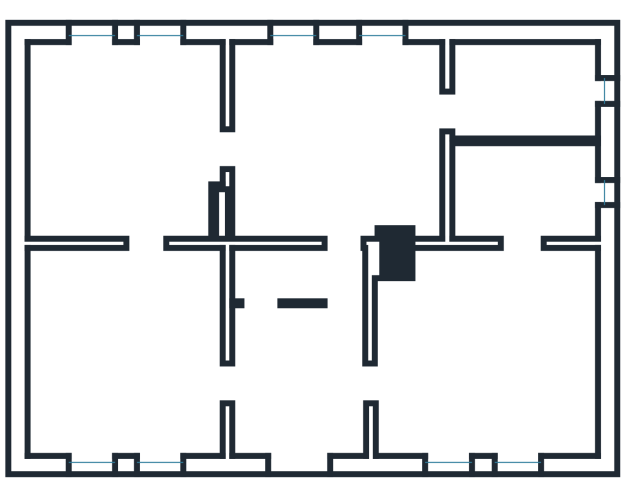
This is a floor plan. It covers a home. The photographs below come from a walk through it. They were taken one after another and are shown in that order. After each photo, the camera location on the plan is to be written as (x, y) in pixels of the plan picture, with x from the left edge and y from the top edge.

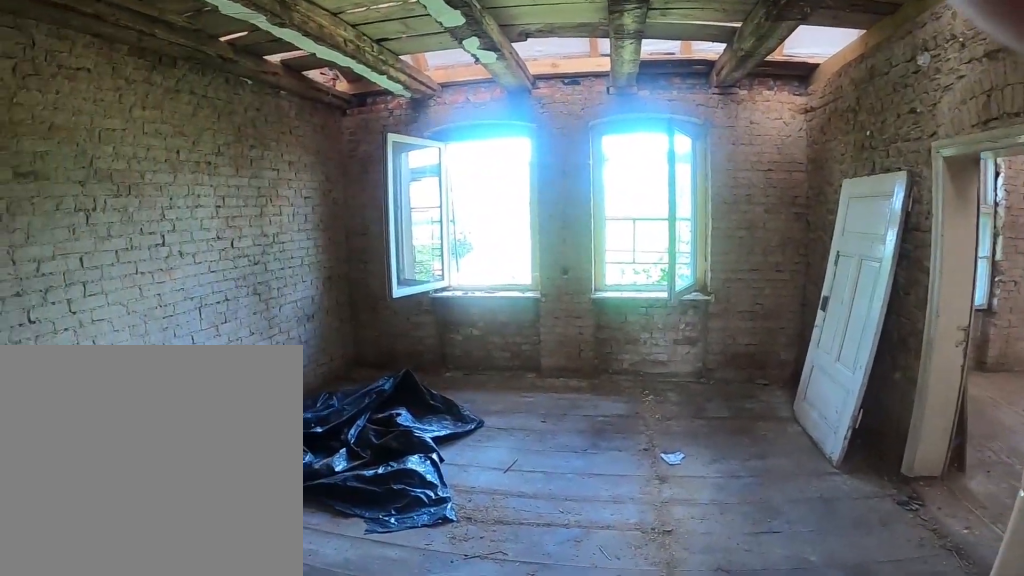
(109, 266)
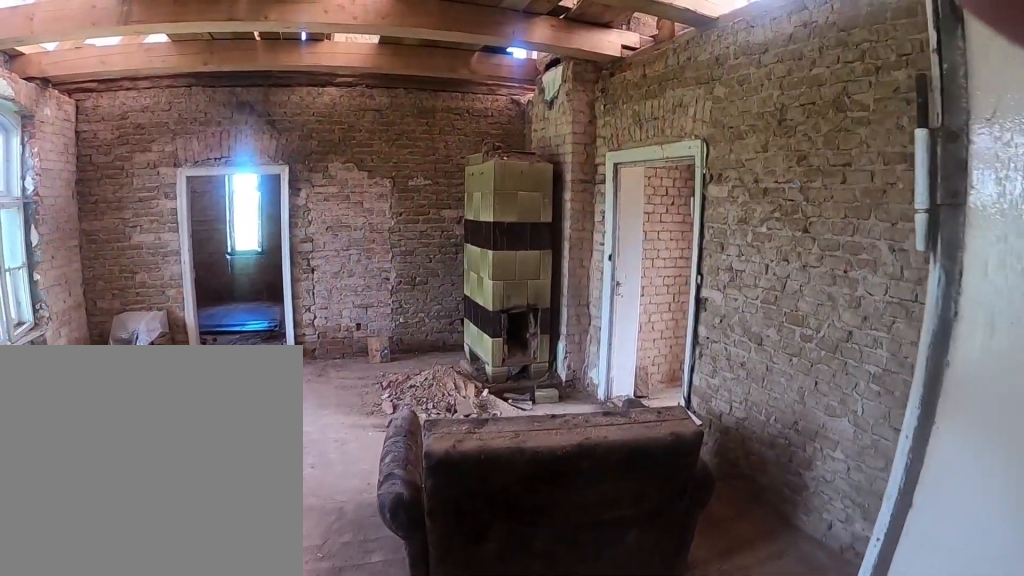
(210, 149)
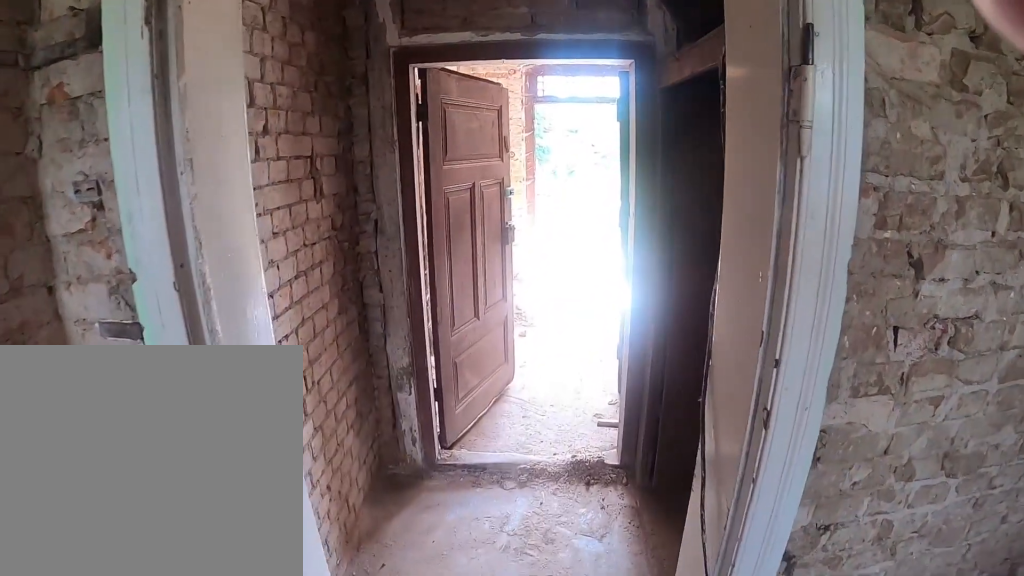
(362, 220)
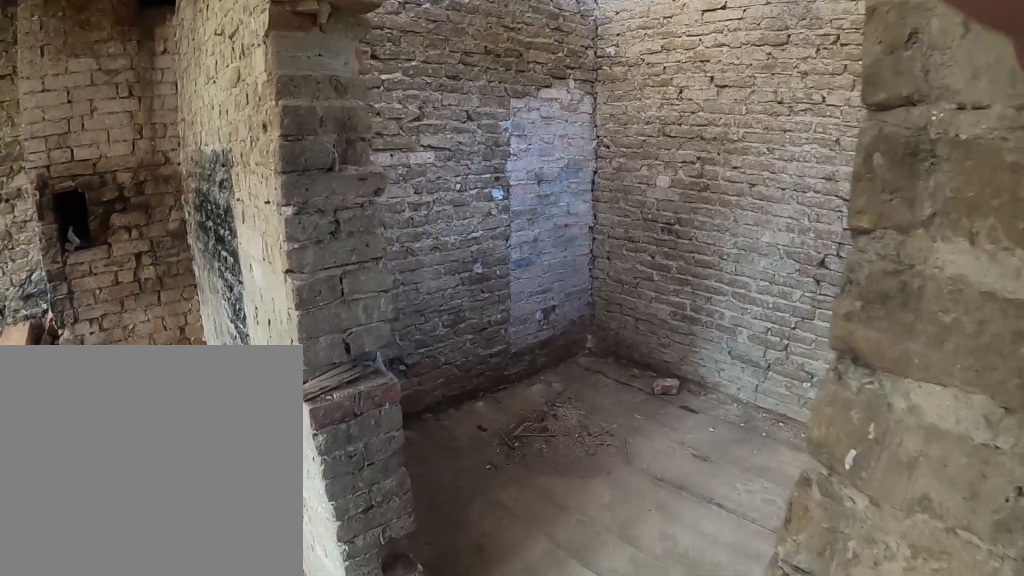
(519, 285)
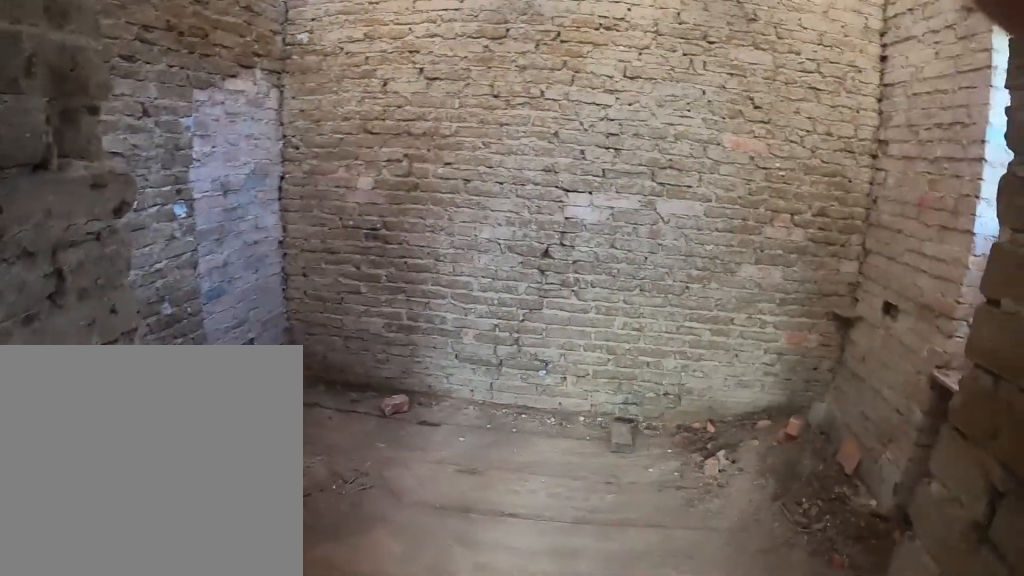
(508, 299)
